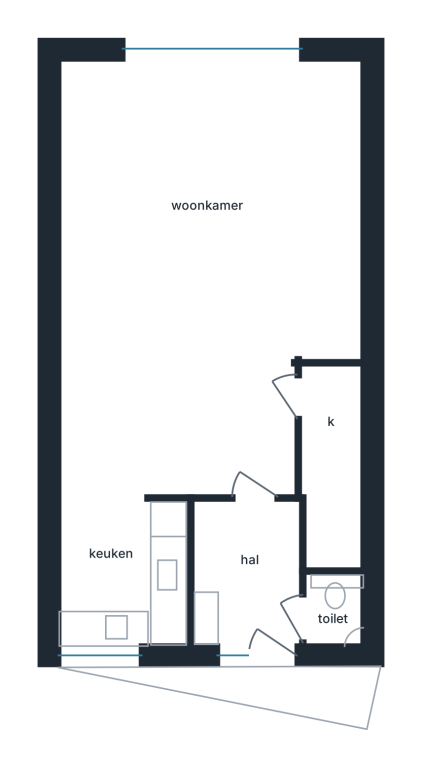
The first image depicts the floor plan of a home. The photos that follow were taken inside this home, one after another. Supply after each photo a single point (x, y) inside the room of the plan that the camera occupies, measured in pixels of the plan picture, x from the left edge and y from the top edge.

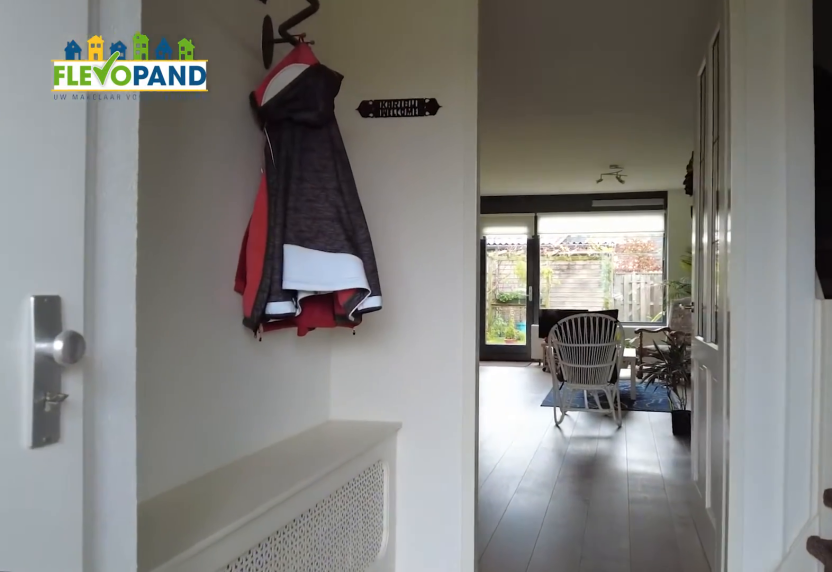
(253, 571)
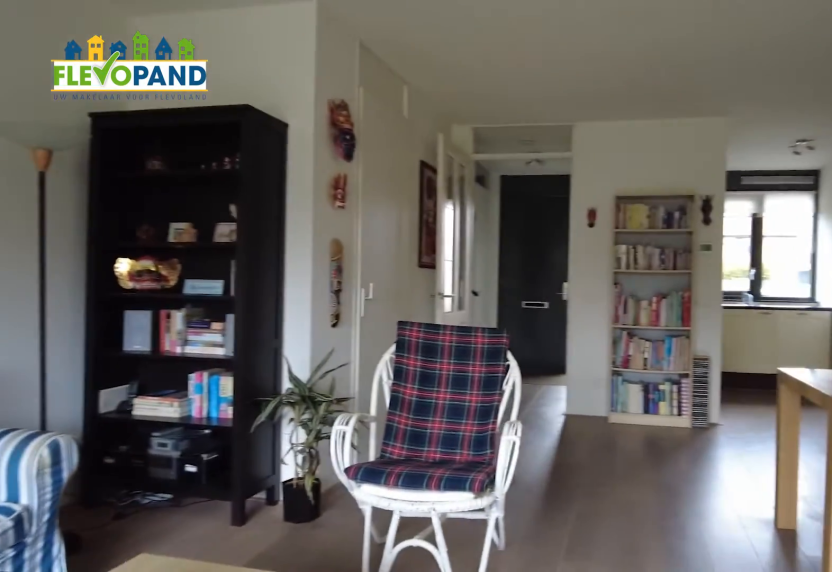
(237, 264)
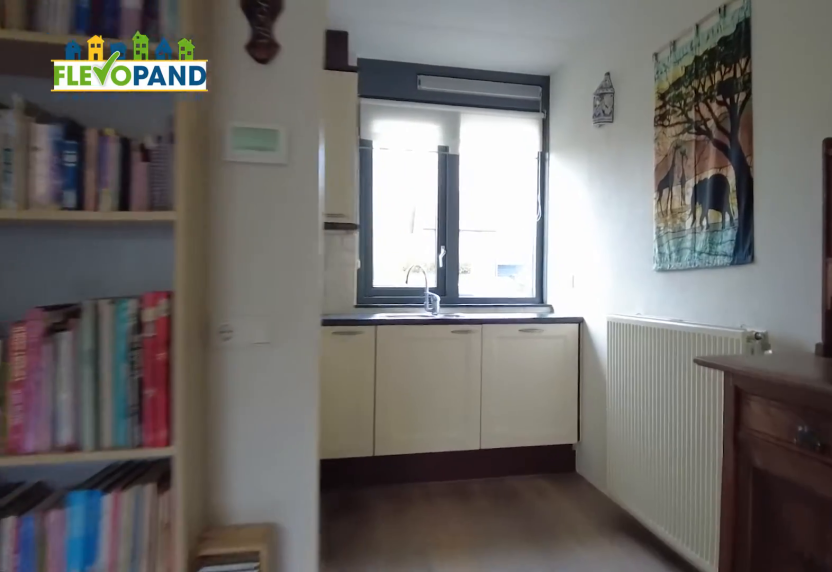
(237, 264)
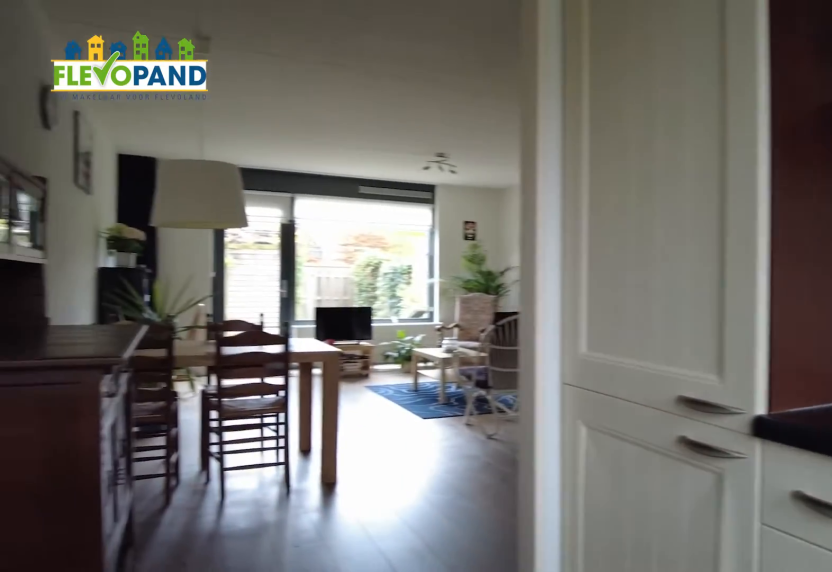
(120, 574)
